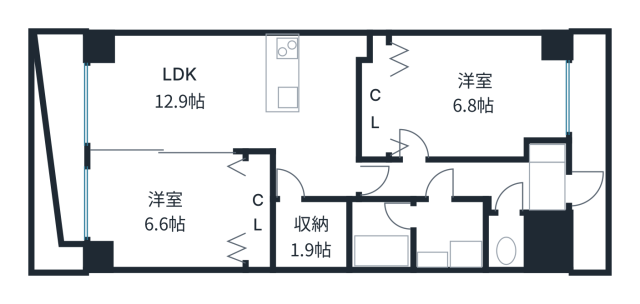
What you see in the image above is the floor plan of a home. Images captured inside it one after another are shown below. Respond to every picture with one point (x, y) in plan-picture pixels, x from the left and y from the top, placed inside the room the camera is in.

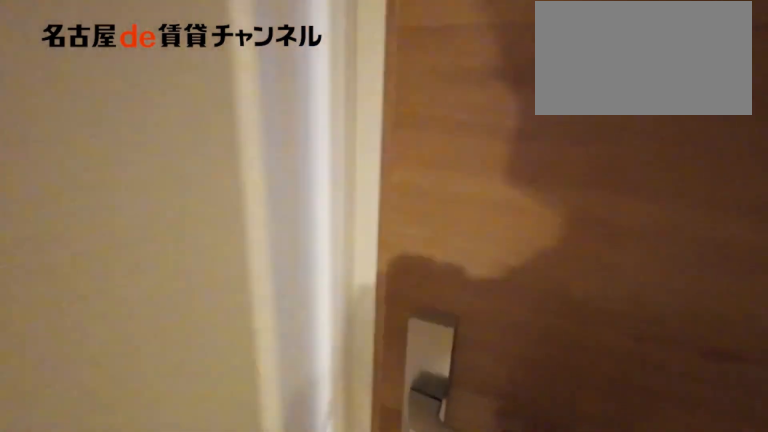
(449, 181)
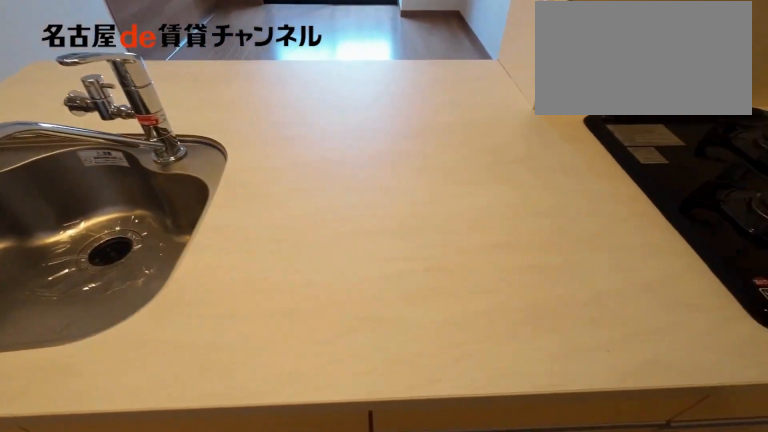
(318, 72)
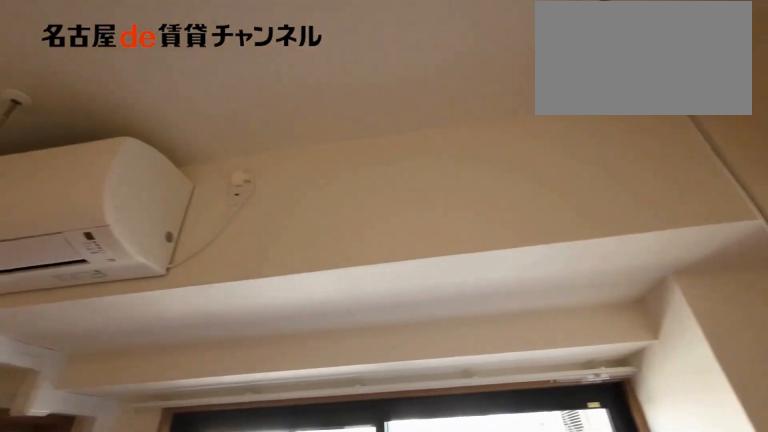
(235, 101)
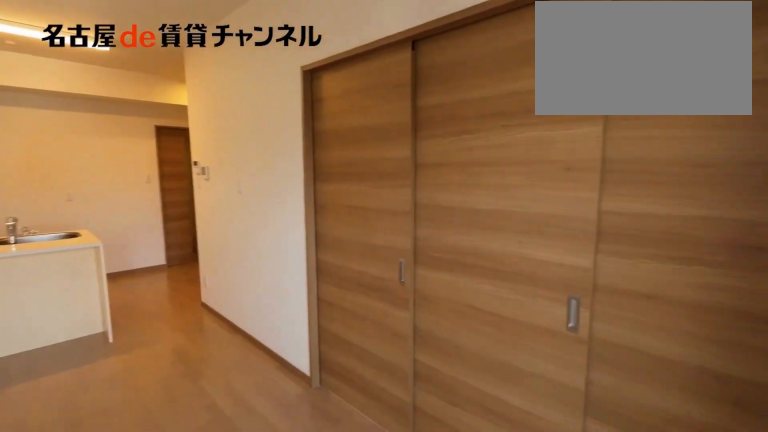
(235, 101)
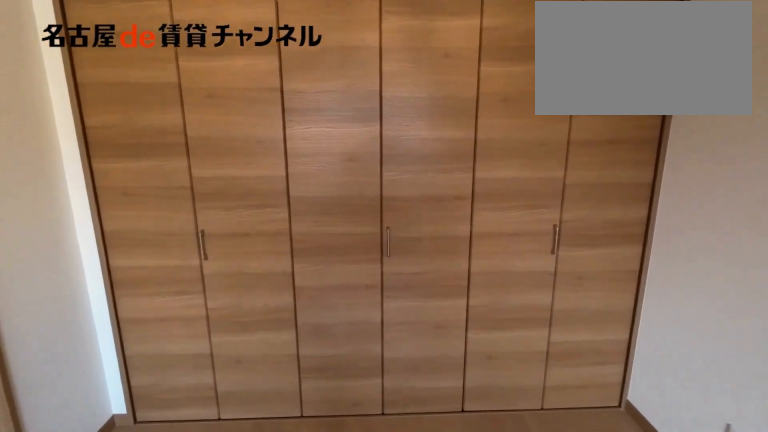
(168, 209)
